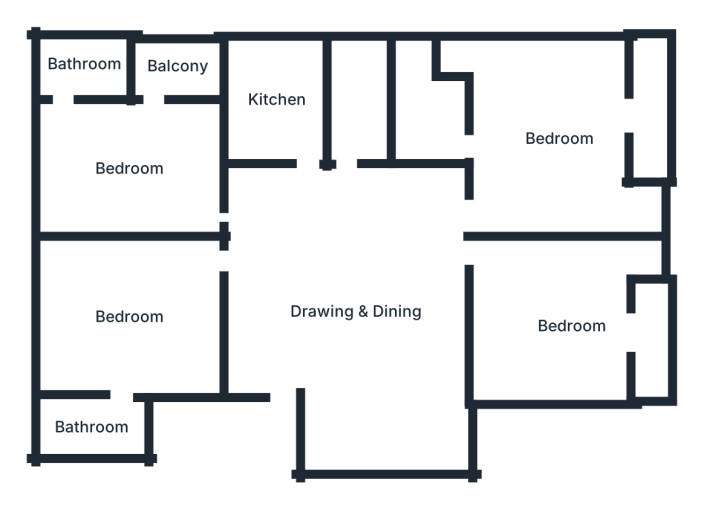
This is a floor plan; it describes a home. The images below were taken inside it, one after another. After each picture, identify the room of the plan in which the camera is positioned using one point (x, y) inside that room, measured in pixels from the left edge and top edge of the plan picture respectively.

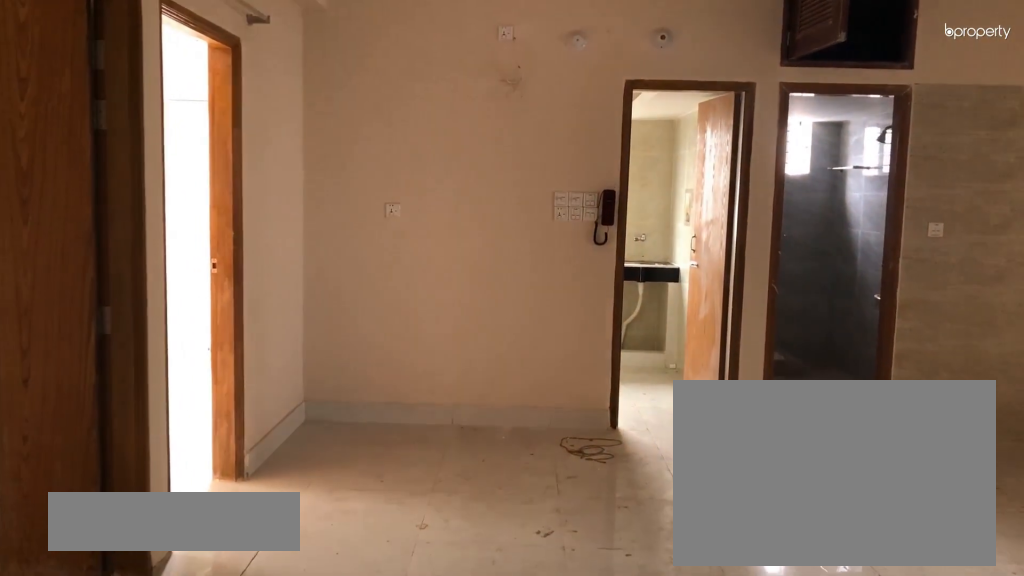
(364, 308)
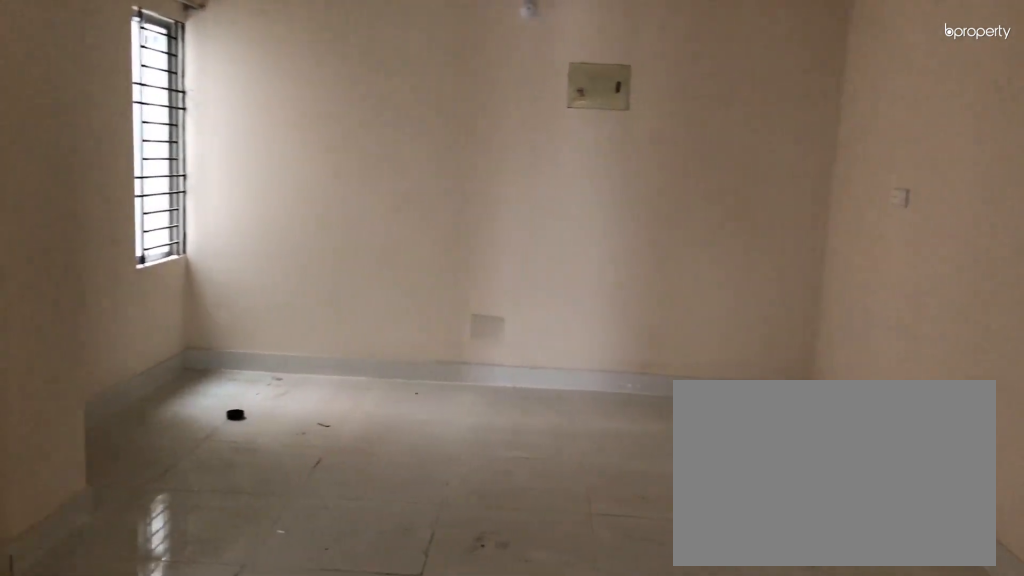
(364, 308)
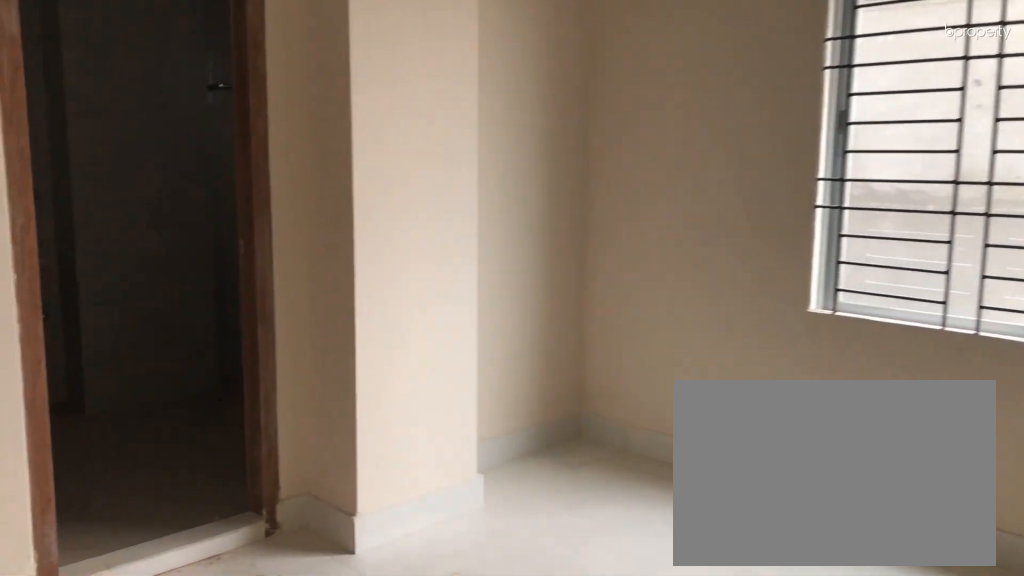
(130, 317)
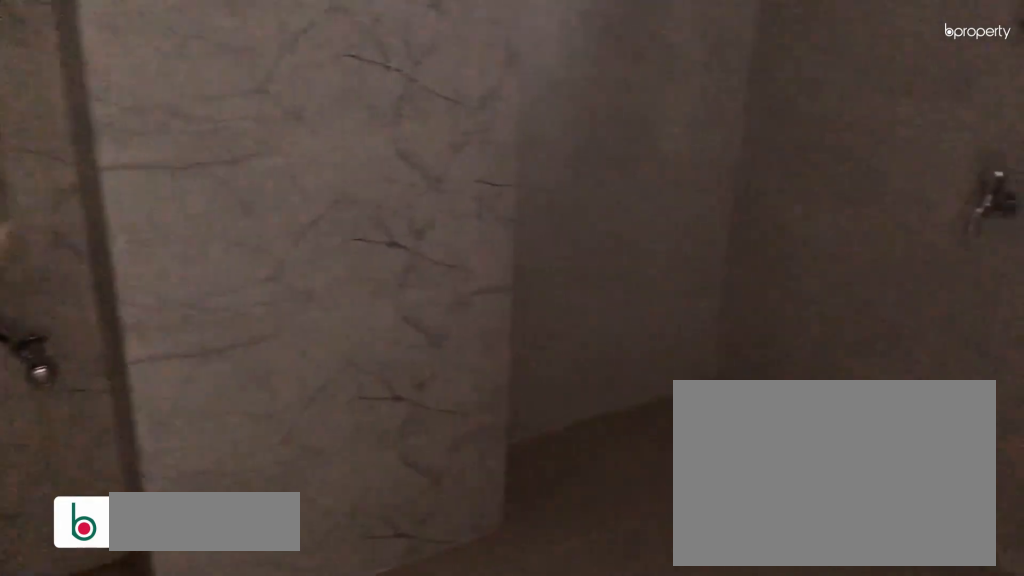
(94, 429)
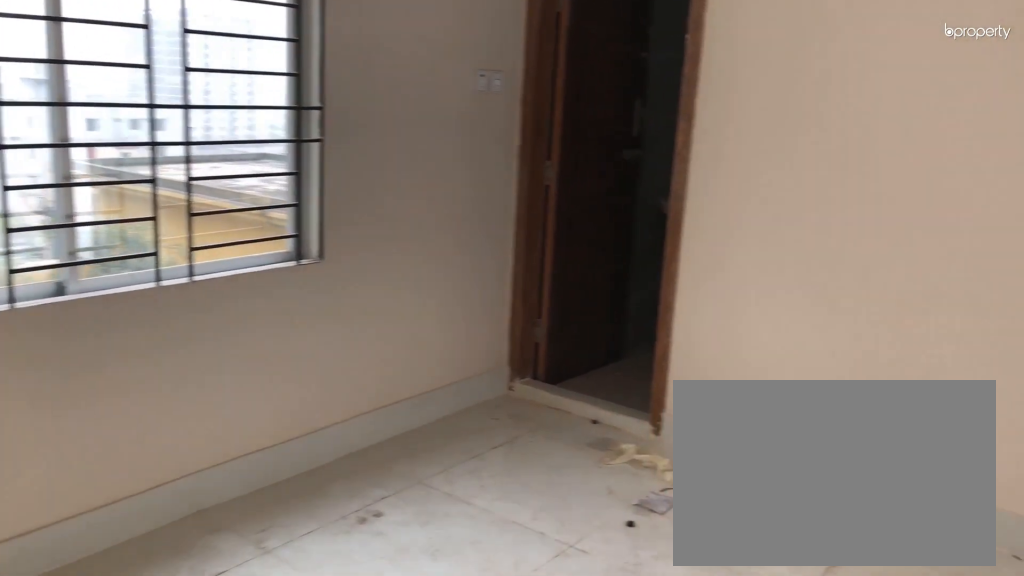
(131, 168)
